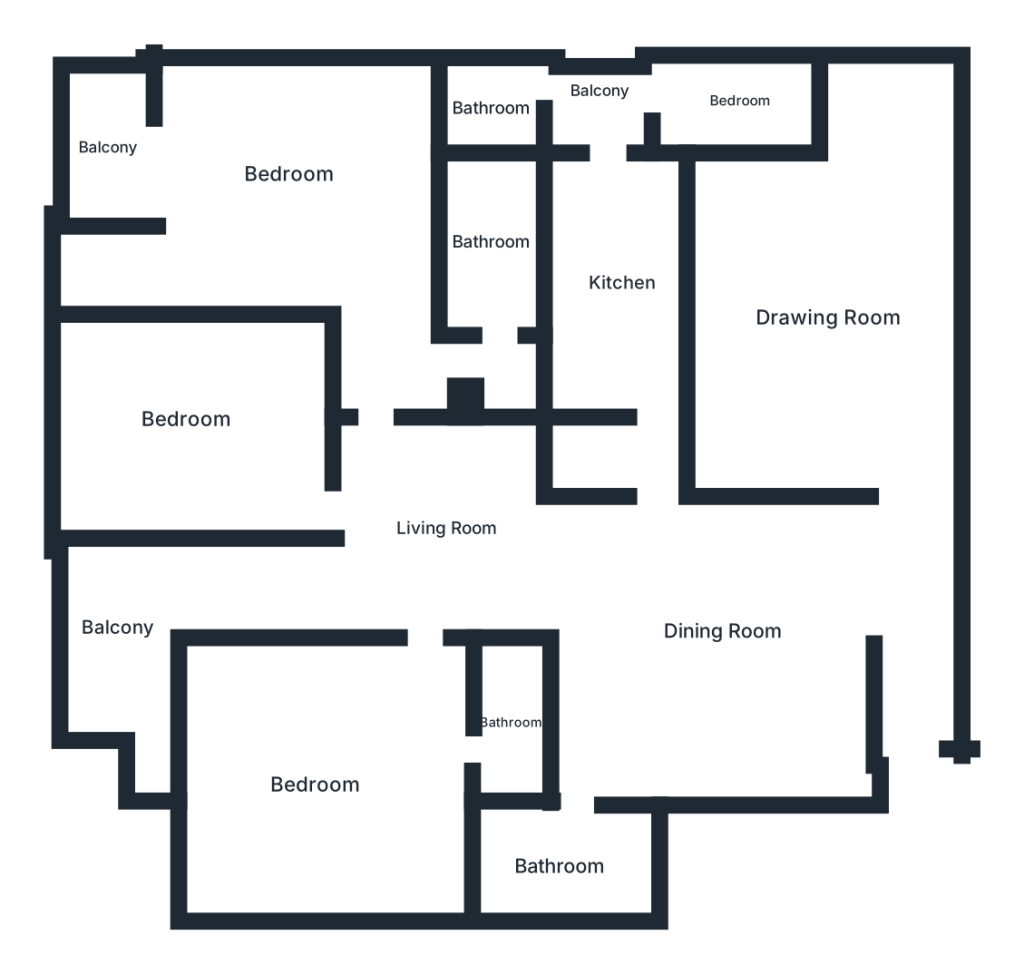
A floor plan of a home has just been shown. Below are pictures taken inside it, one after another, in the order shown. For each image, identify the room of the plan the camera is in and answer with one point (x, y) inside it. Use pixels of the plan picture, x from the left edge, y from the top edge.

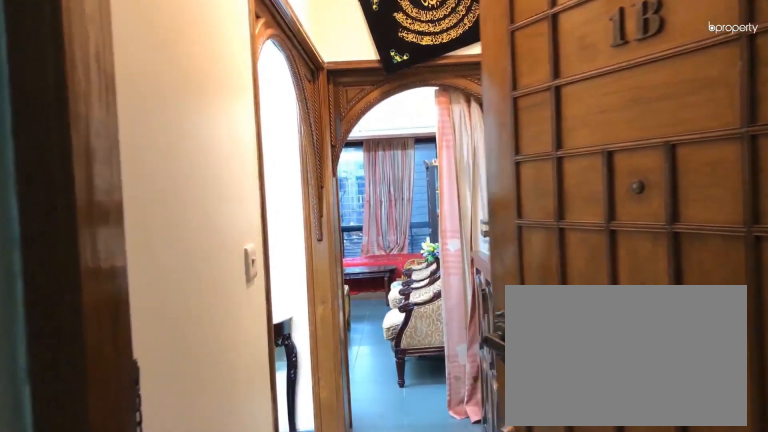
(926, 734)
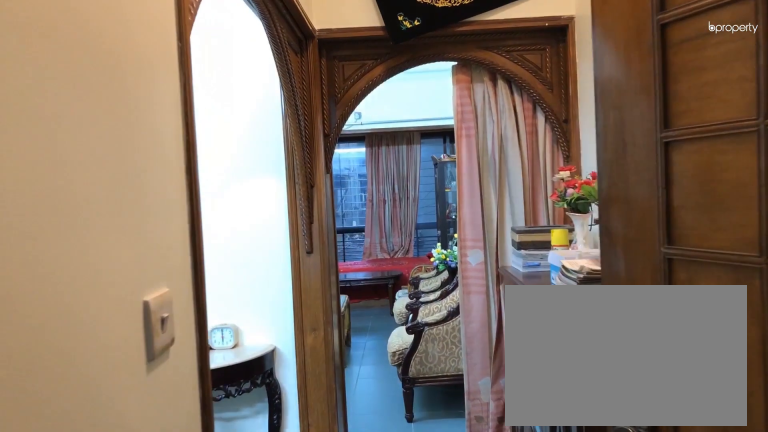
(926, 734)
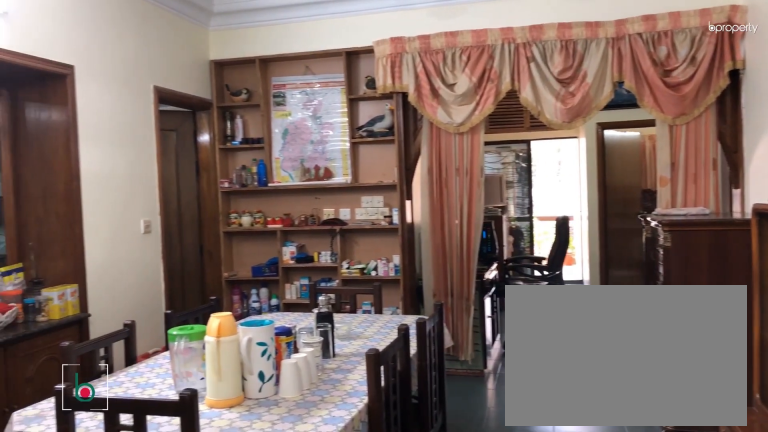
(721, 633)
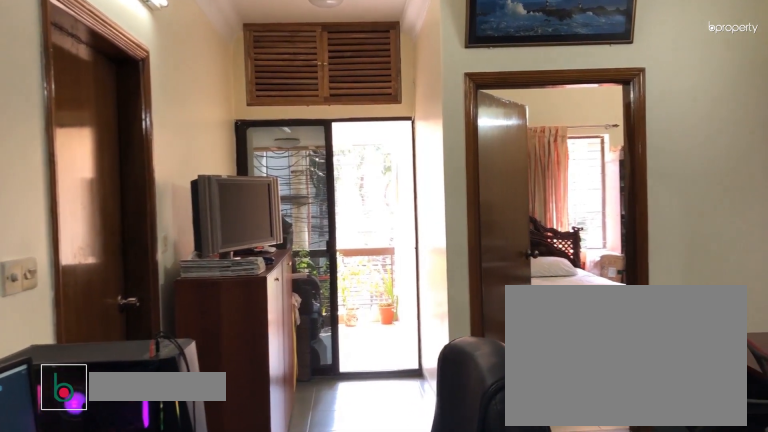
(437, 529)
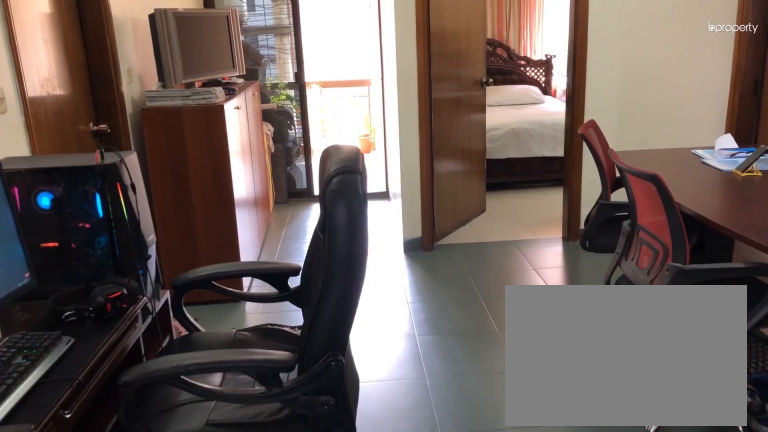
(439, 527)
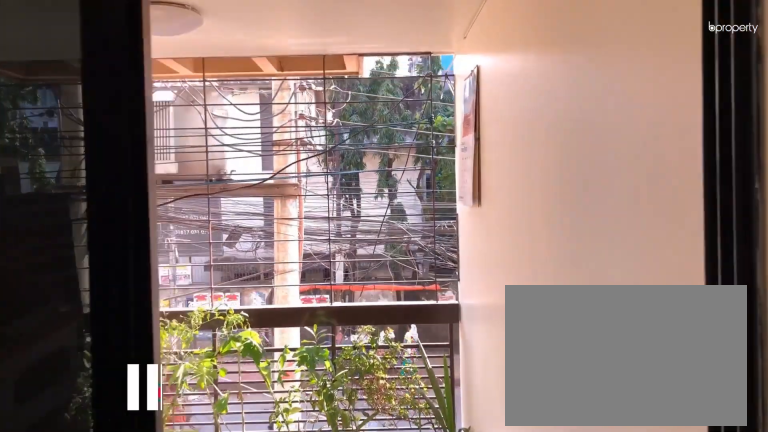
(115, 620)
